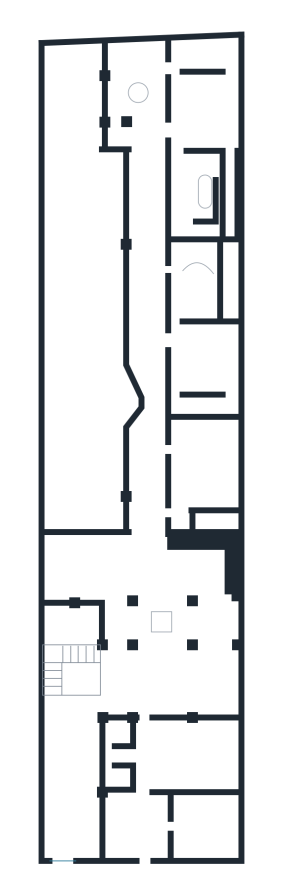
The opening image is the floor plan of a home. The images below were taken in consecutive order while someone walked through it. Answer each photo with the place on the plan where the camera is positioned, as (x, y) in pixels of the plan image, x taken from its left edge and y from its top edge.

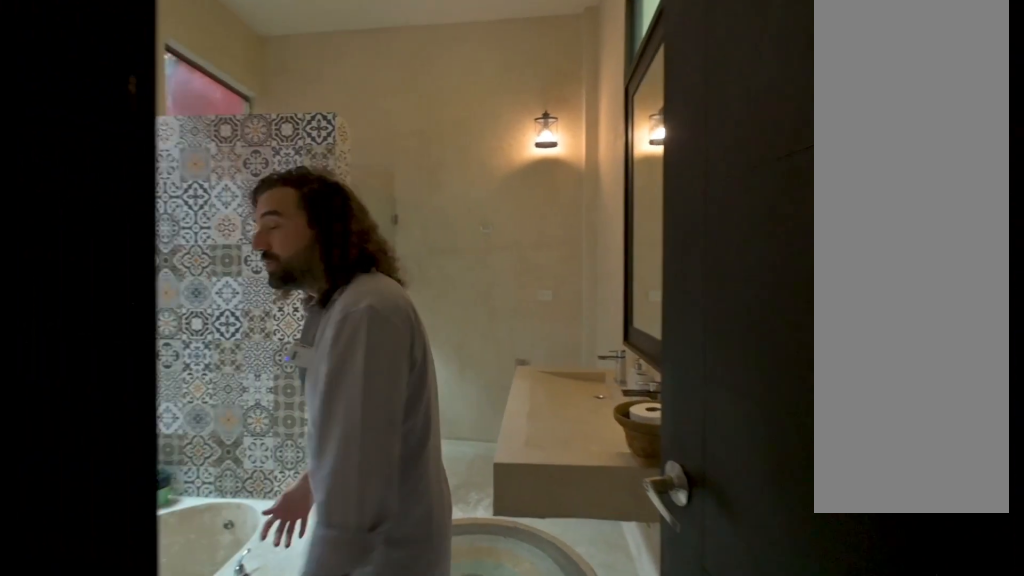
(178, 160)
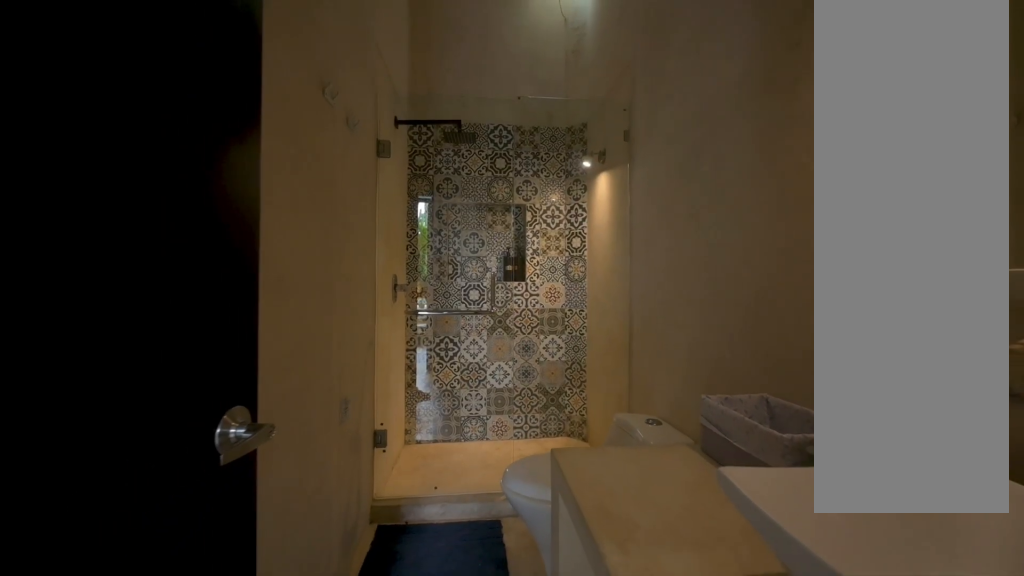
(188, 196)
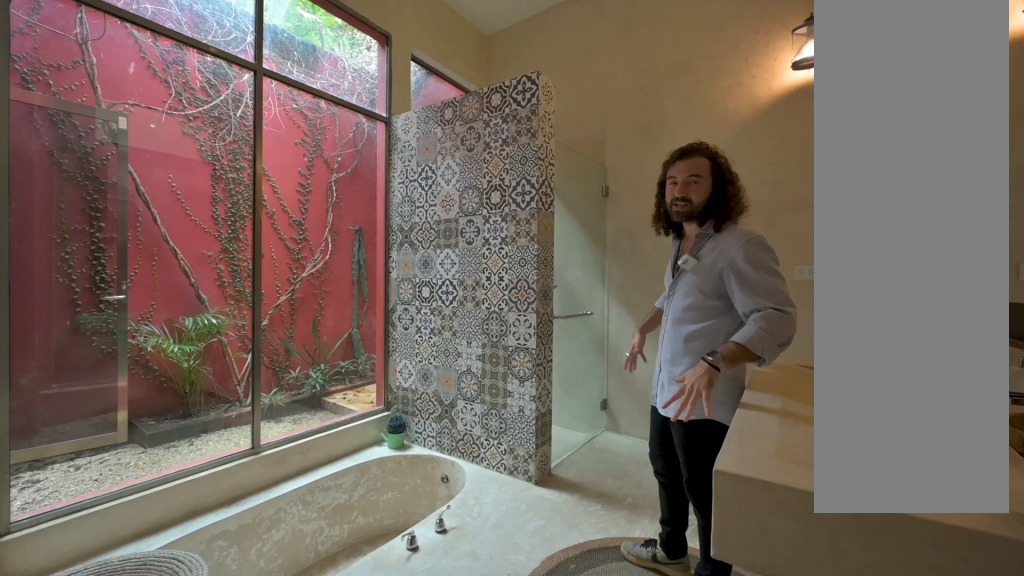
(188, 196)
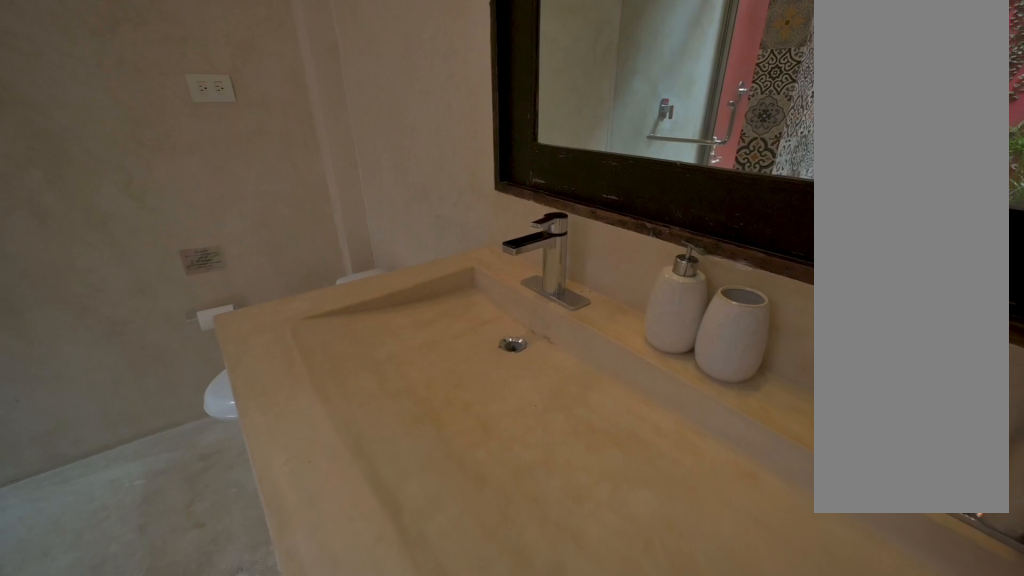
(188, 196)
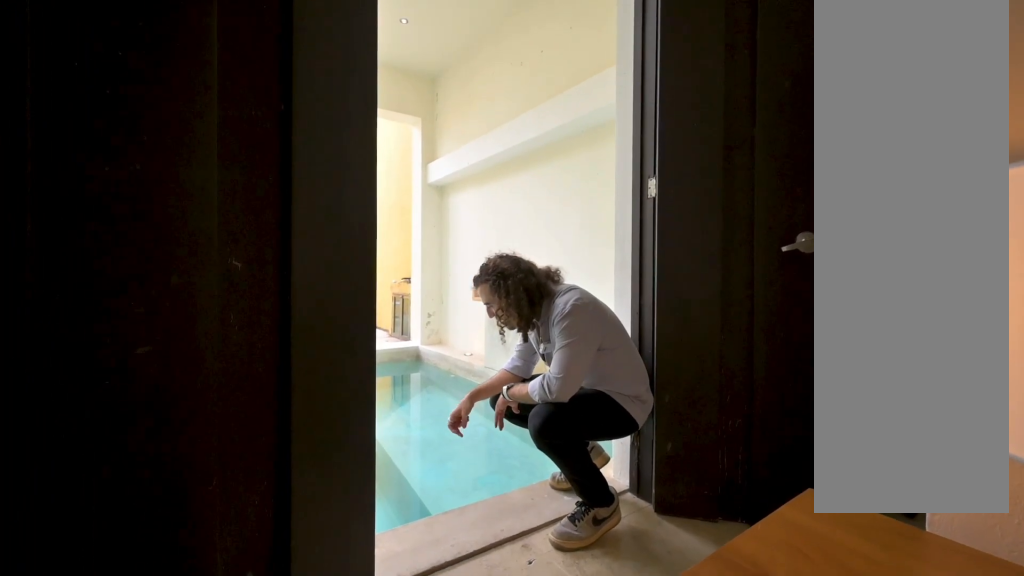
(182, 61)
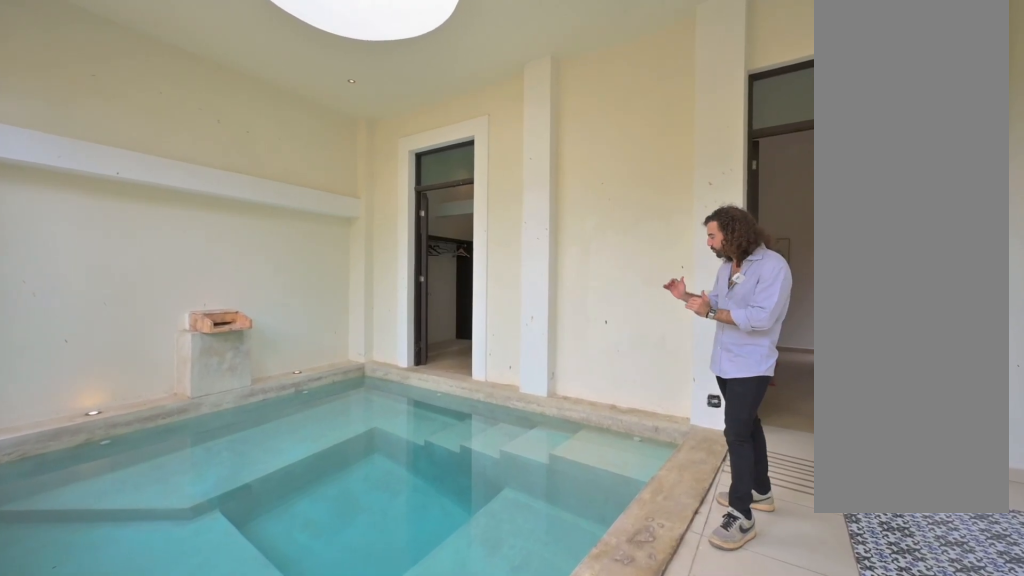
(156, 129)
